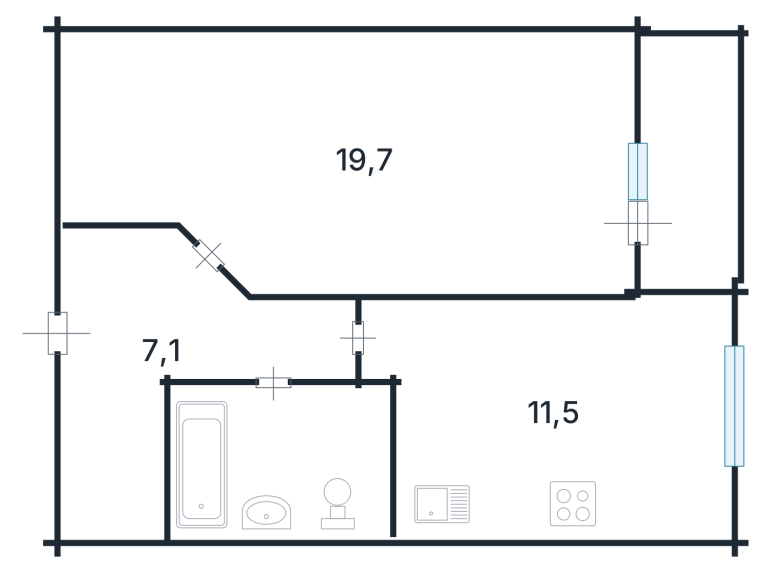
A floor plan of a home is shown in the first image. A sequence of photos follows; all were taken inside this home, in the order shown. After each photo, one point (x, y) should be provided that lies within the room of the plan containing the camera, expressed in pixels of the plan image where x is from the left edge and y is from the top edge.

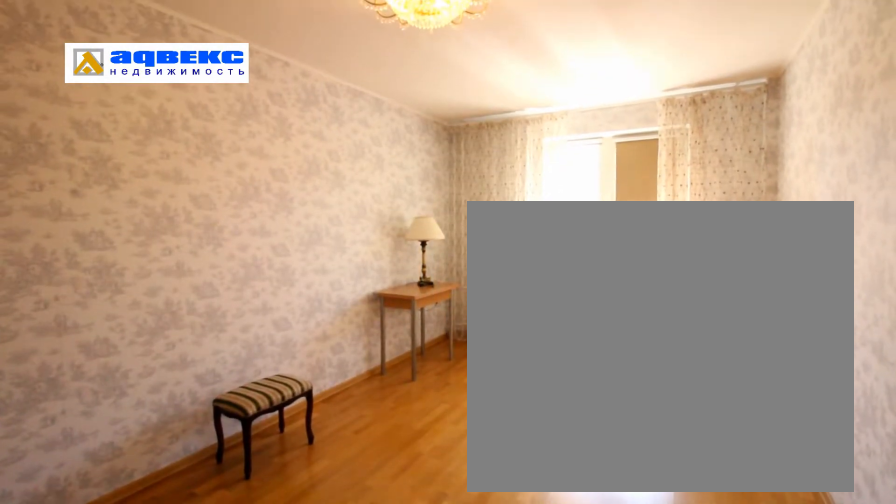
(416, 195)
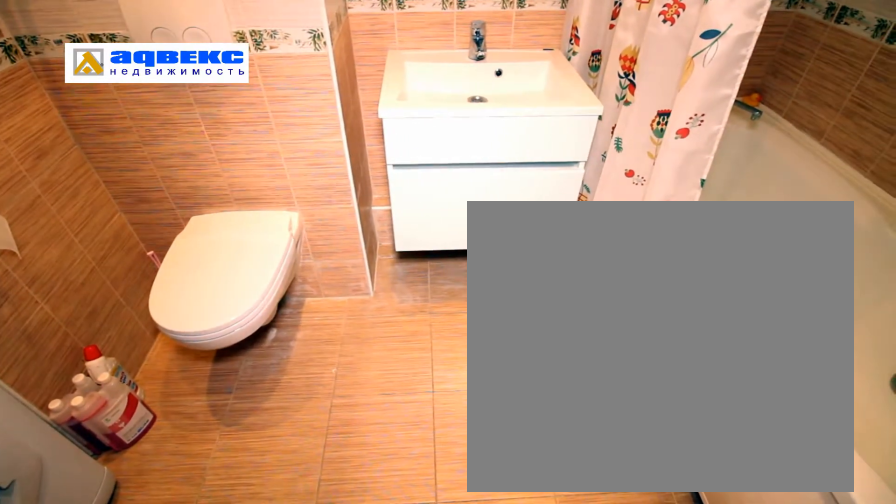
(273, 506)
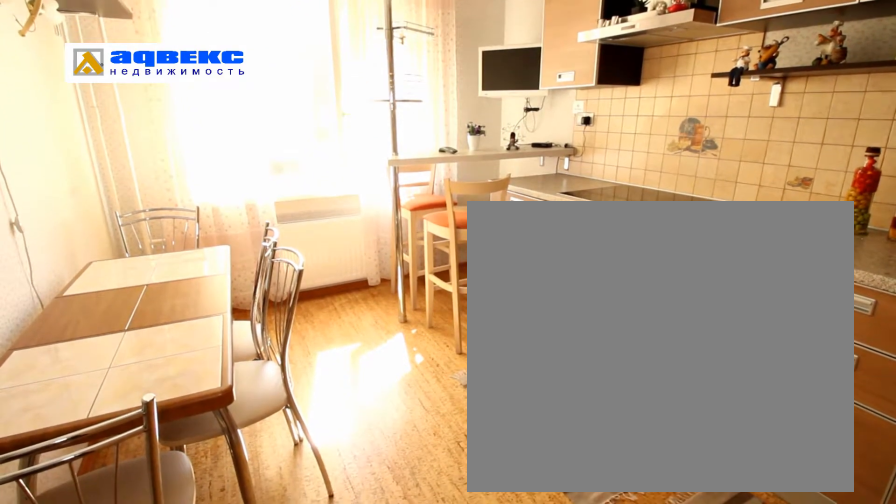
(503, 445)
